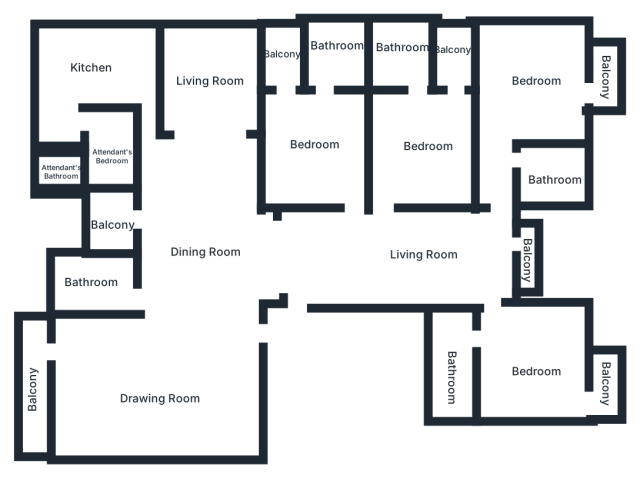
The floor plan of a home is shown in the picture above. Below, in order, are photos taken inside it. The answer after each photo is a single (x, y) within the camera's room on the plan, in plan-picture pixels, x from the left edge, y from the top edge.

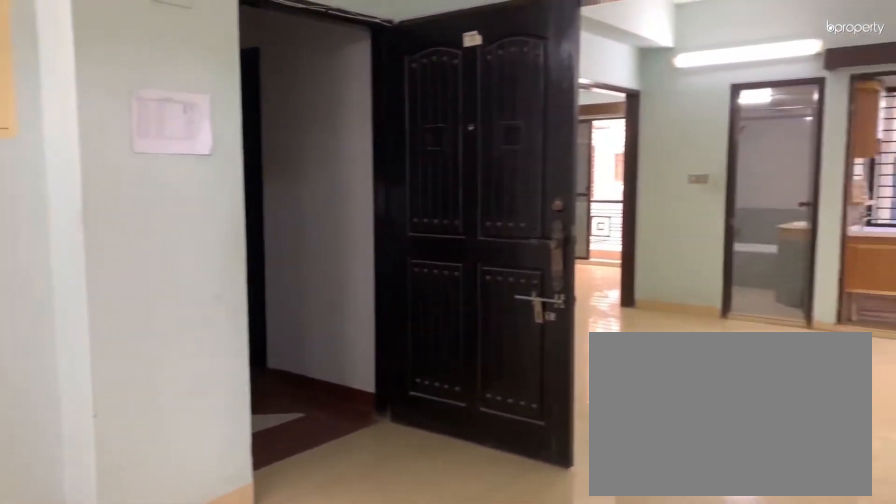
(392, 253)
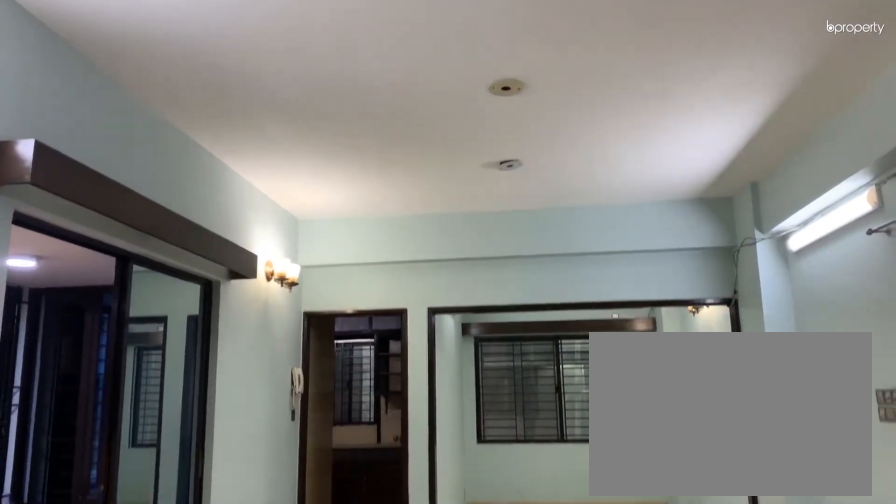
(196, 237)
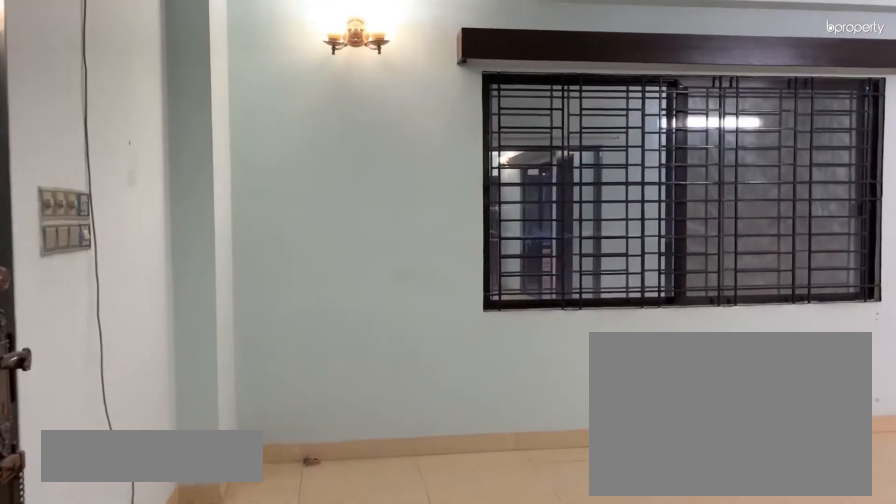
(160, 382)
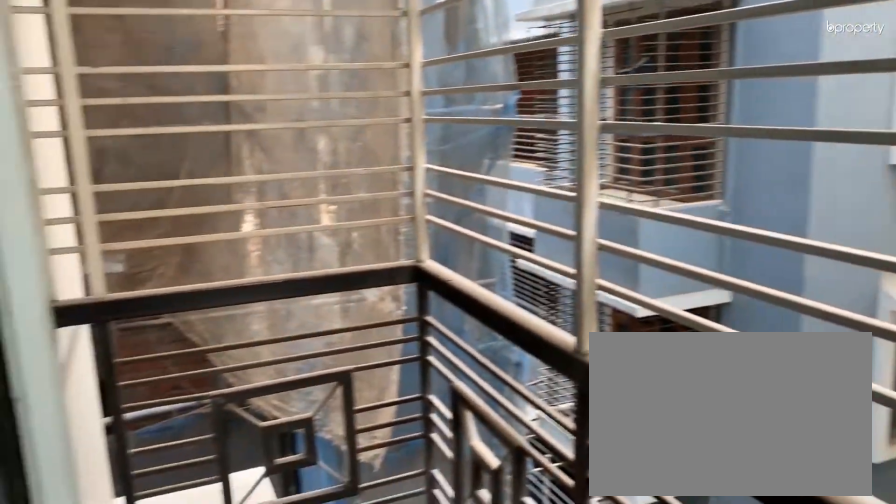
(31, 391)
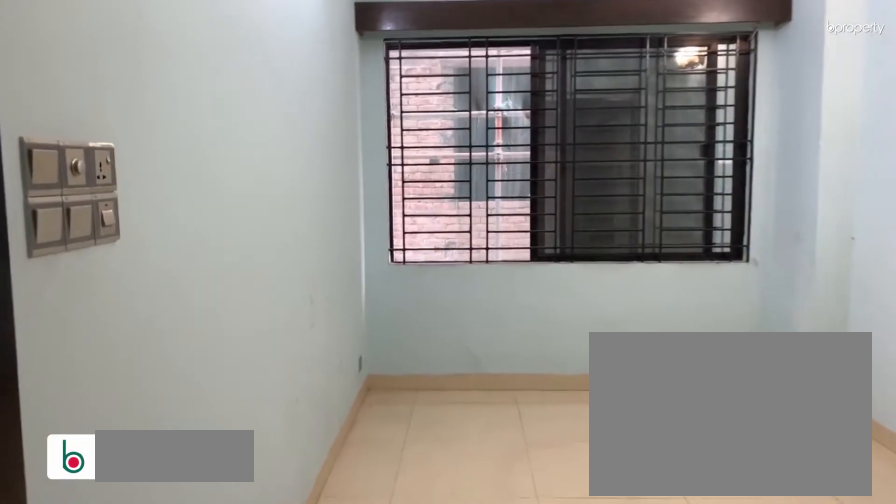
(204, 68)
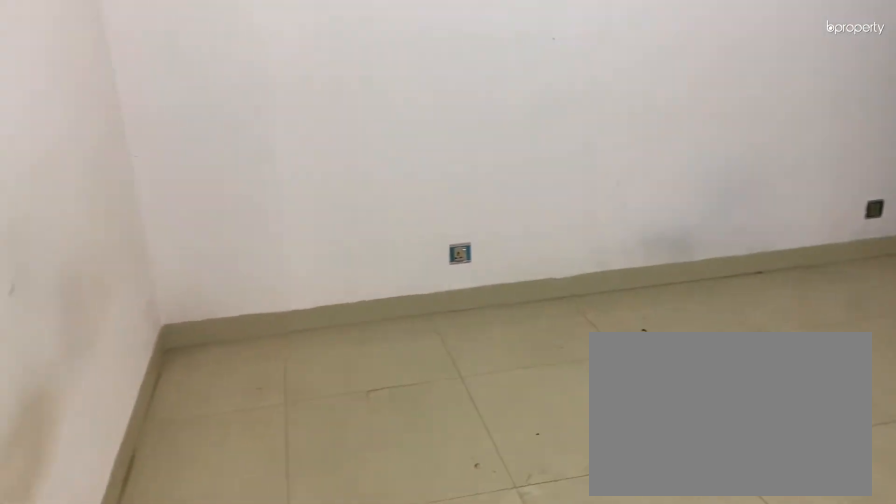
(312, 135)
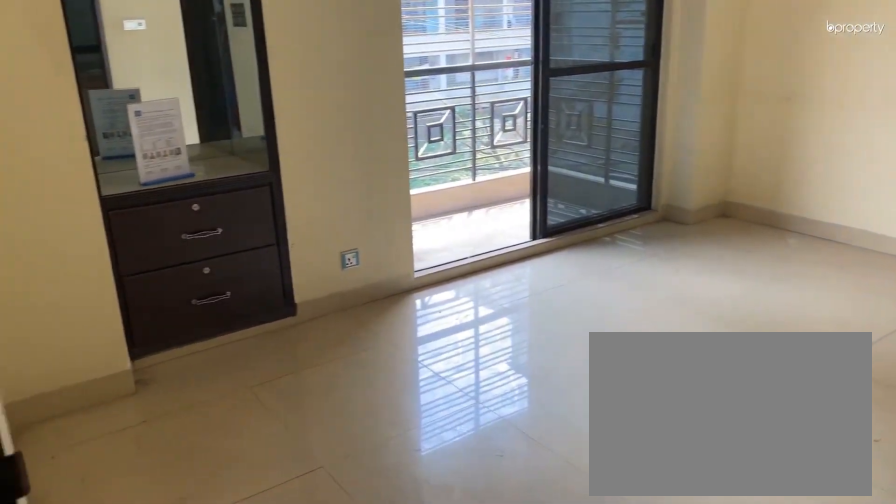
(527, 363)
